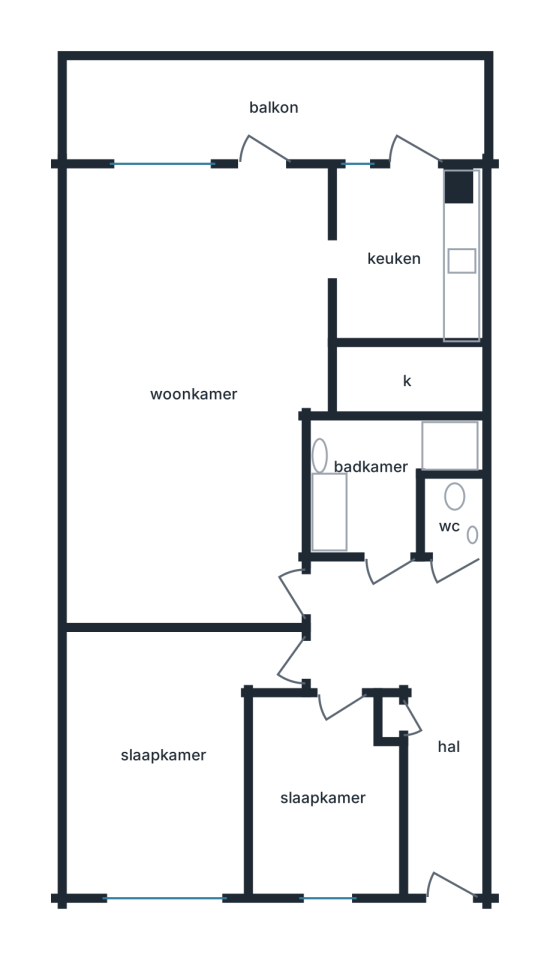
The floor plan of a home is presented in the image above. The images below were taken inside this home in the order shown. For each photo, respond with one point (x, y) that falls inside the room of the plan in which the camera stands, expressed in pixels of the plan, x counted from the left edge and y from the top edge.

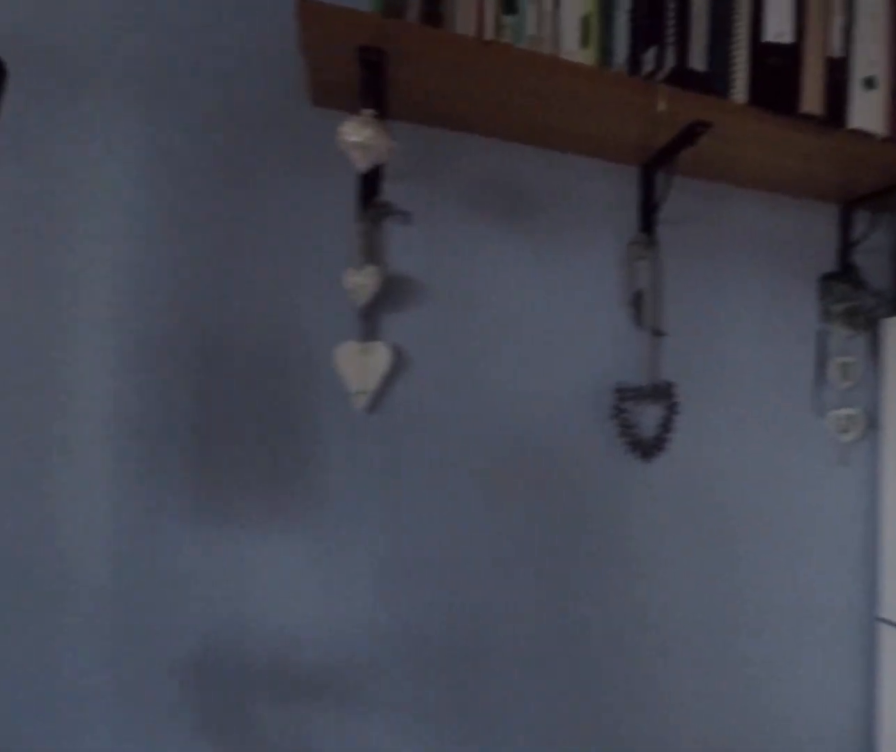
(323, 796)
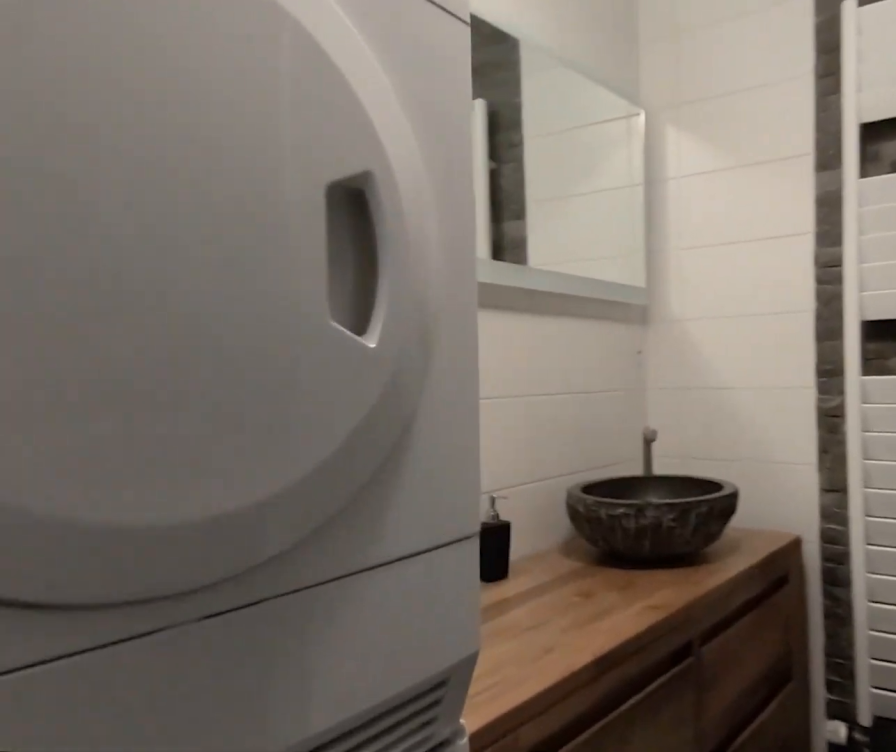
(376, 478)
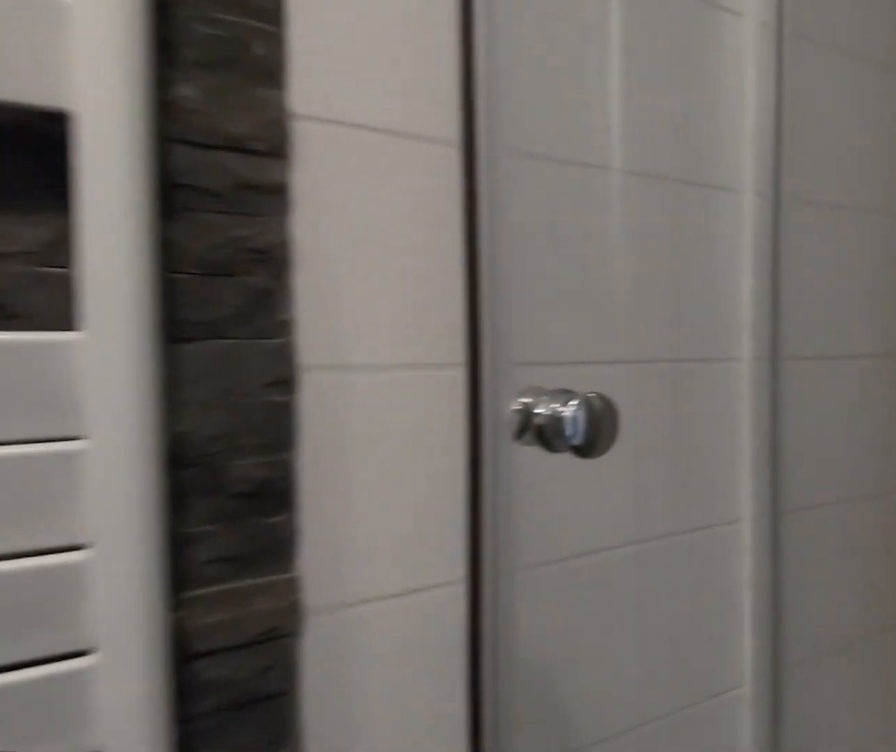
(376, 478)
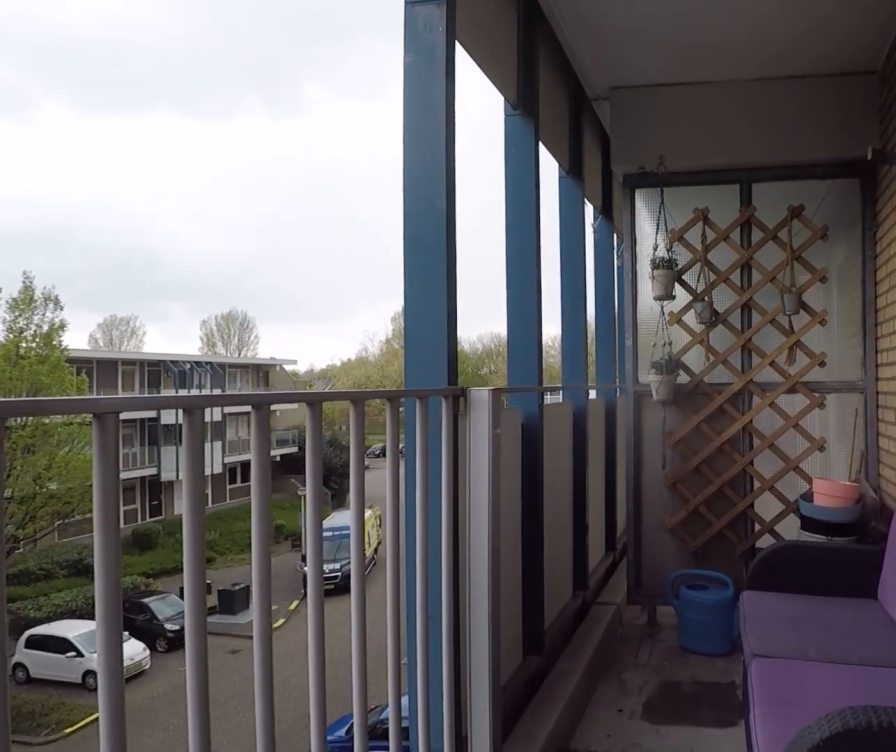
(275, 107)
